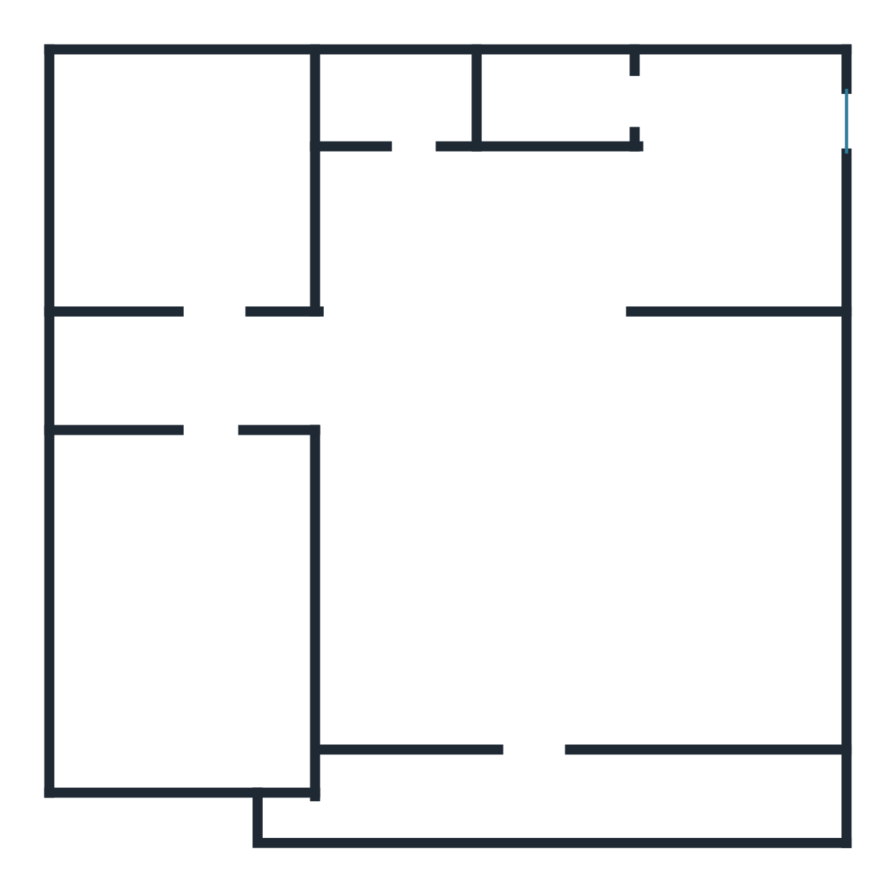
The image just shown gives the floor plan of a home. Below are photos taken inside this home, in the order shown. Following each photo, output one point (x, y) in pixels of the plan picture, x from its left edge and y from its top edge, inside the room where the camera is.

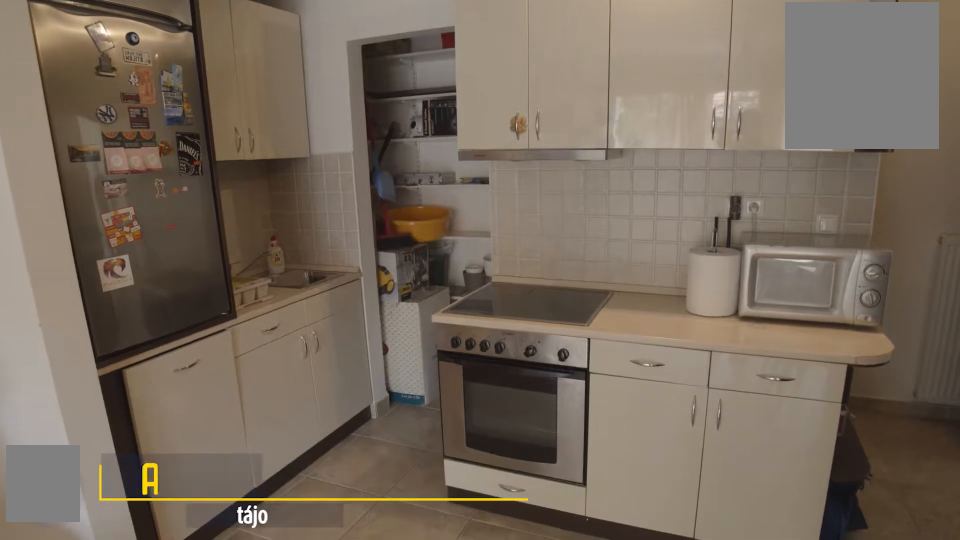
(483, 282)
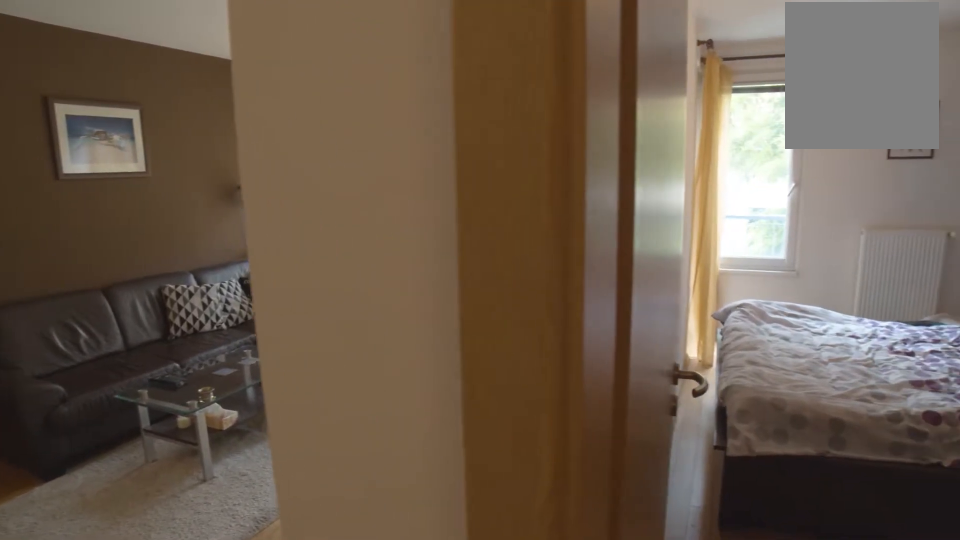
(189, 595)
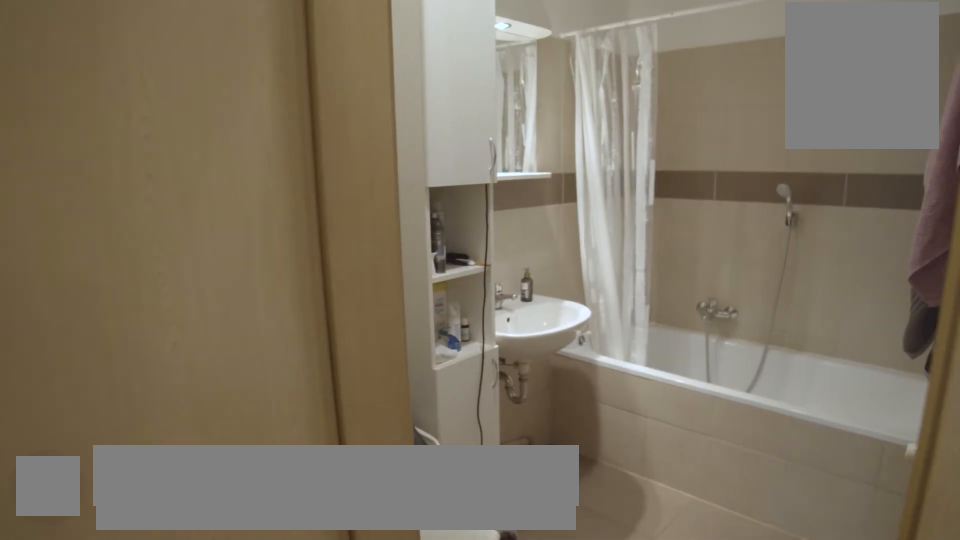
(190, 183)
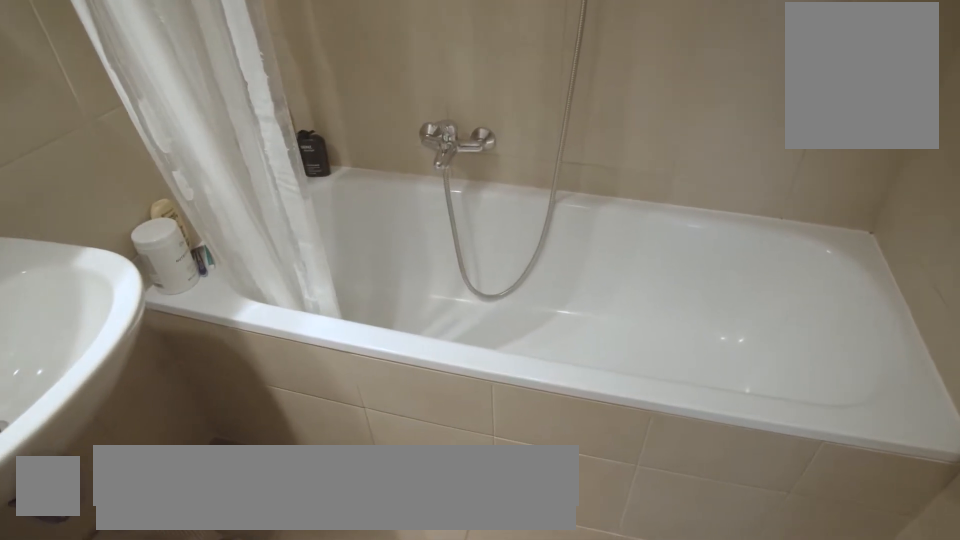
(190, 183)
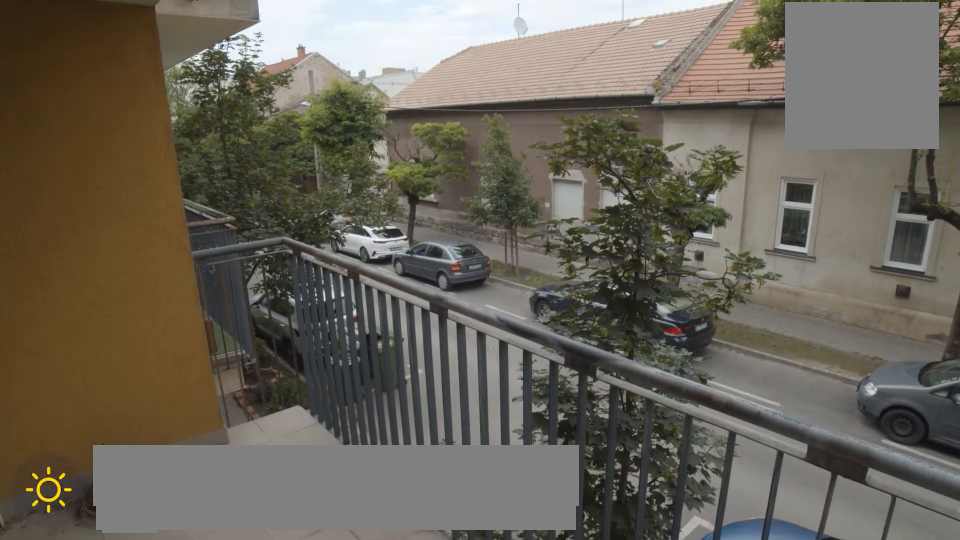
(580, 796)
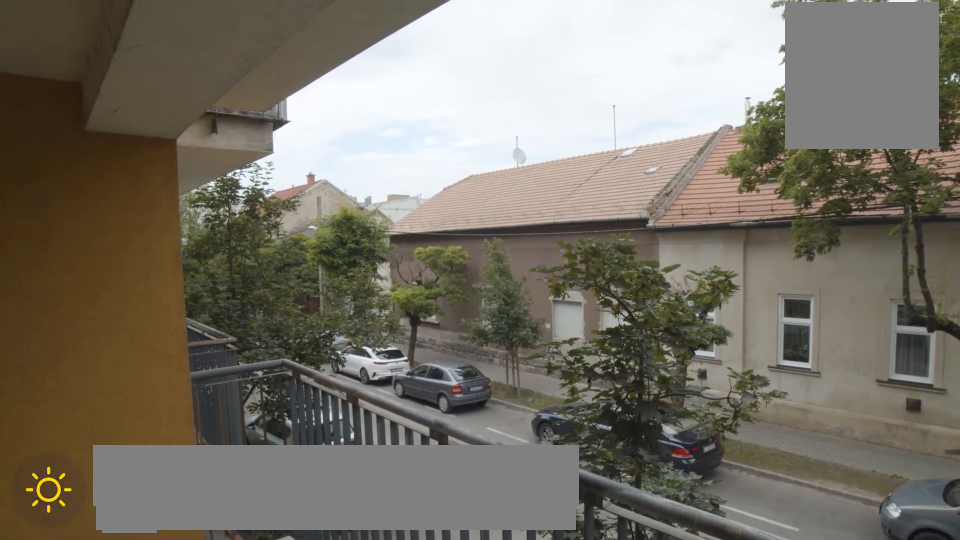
(581, 798)
